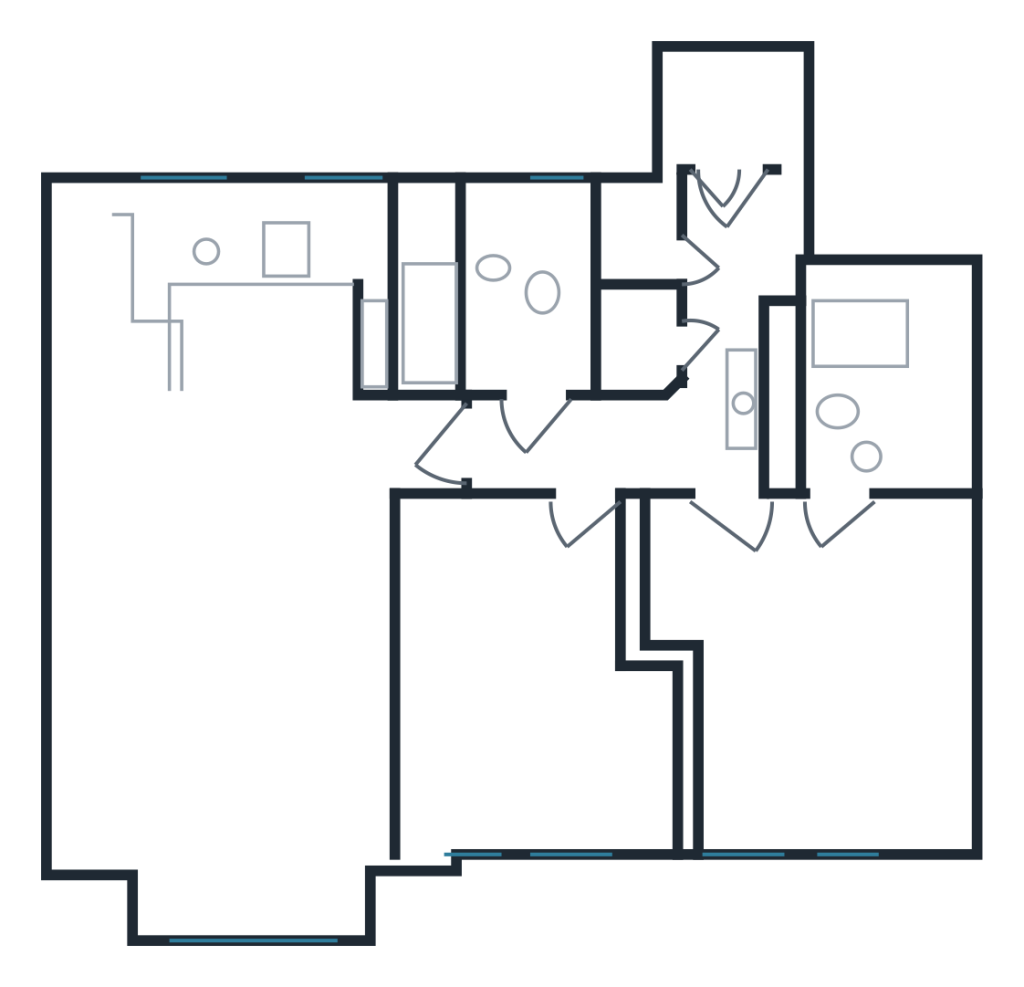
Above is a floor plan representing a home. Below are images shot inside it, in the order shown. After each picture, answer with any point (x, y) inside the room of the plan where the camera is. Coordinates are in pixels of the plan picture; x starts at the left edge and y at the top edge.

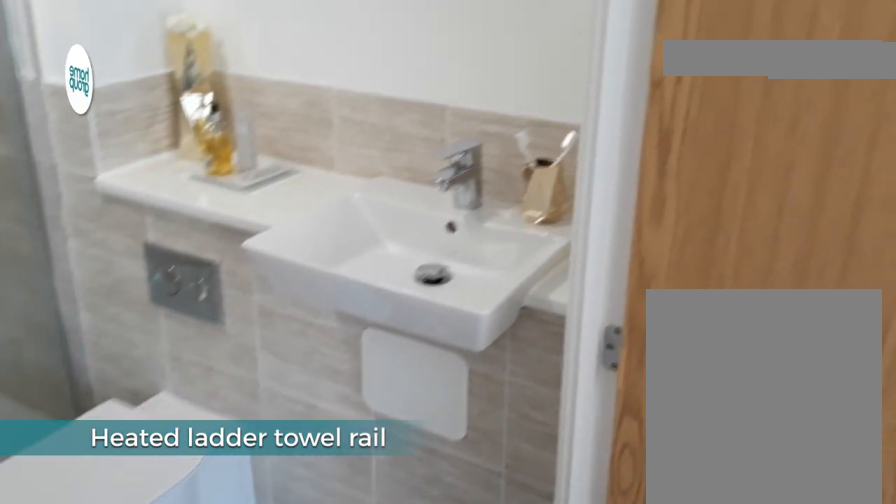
(874, 404)
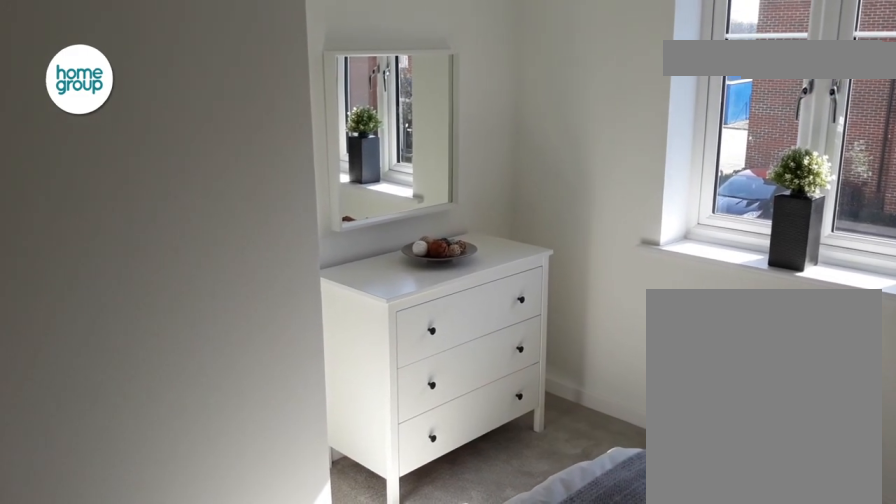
(531, 669)
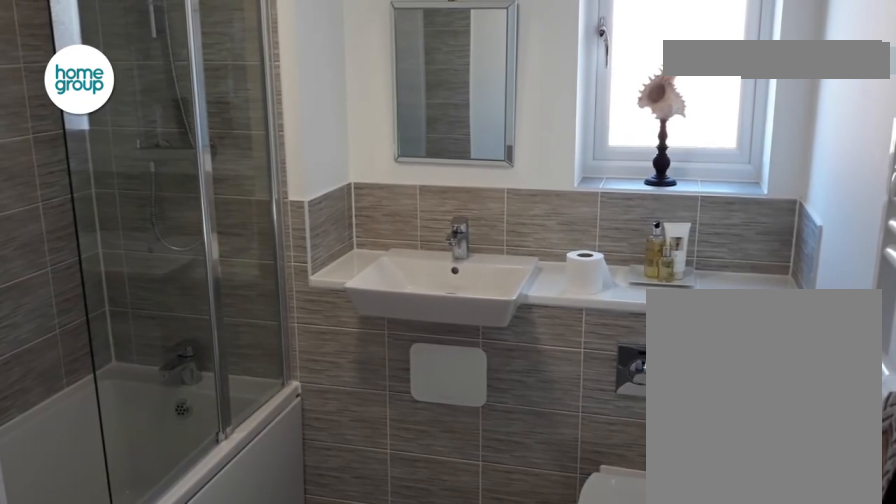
(499, 304)
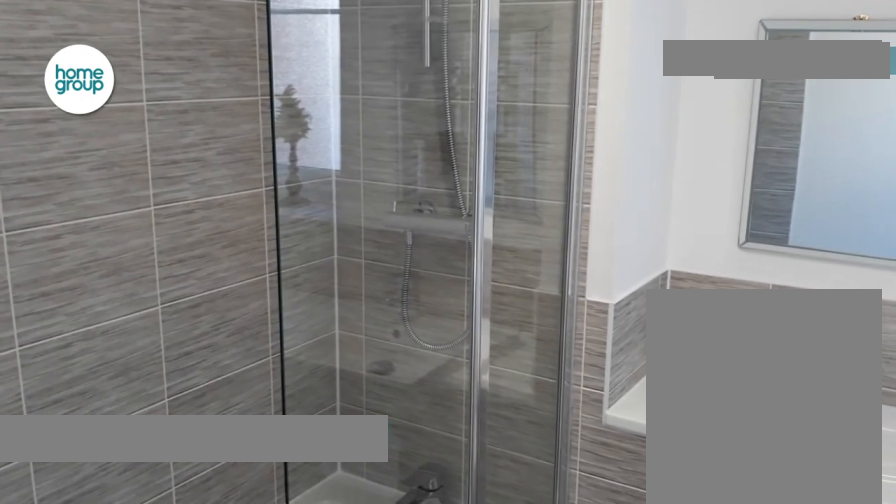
(499, 304)
